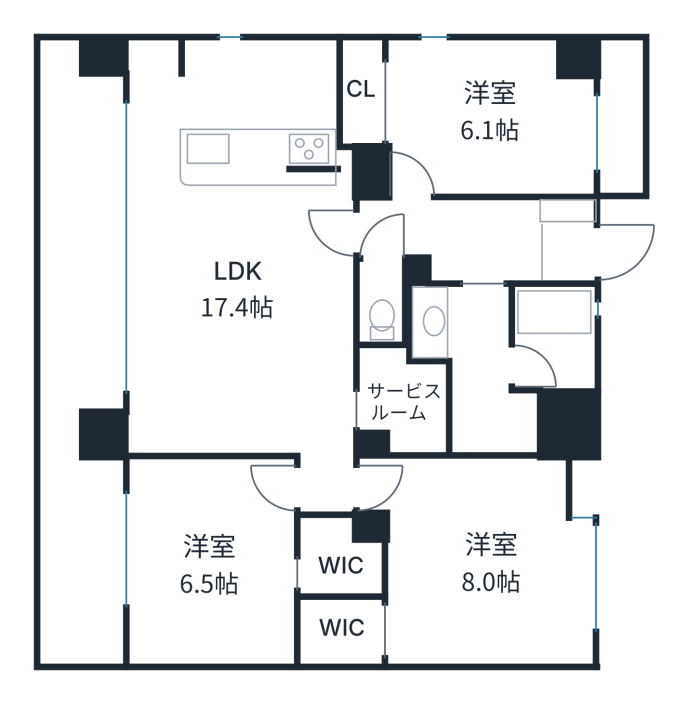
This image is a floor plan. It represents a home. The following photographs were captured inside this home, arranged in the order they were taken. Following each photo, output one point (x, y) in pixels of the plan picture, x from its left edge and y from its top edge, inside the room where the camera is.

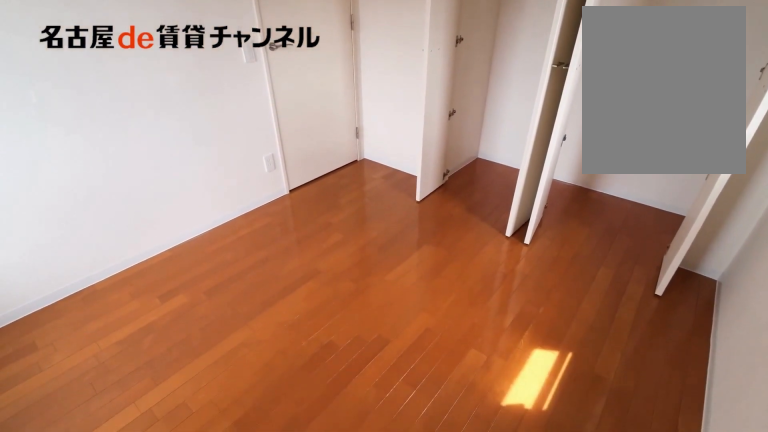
(466, 117)
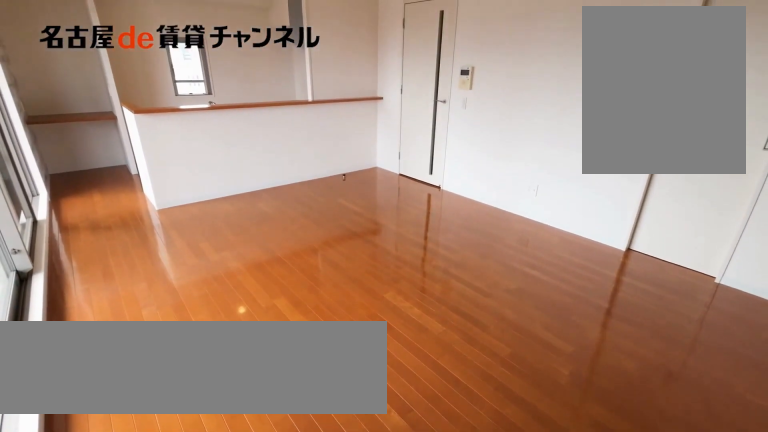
(237, 246)
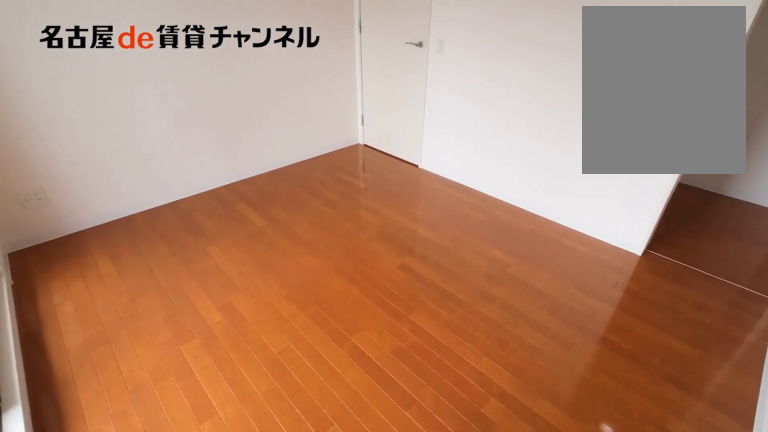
(234, 572)
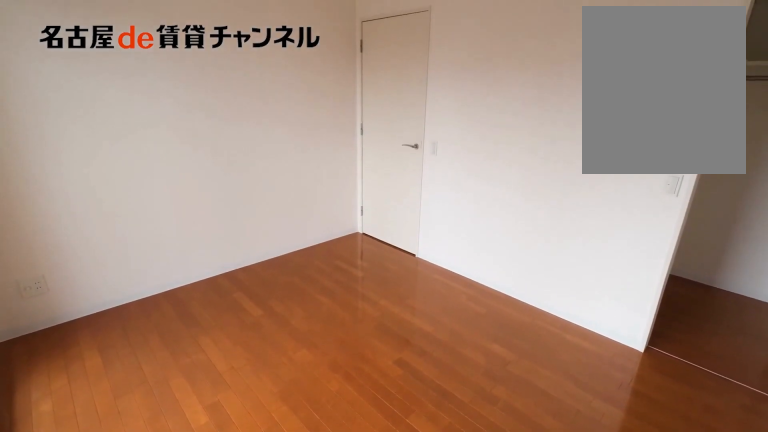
(234, 572)
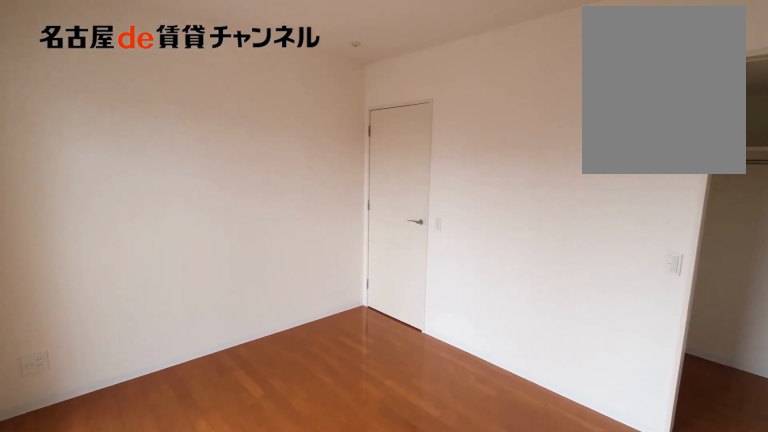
(234, 572)
